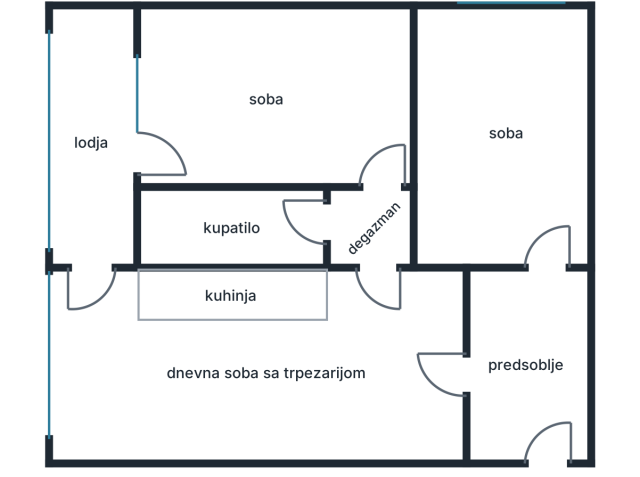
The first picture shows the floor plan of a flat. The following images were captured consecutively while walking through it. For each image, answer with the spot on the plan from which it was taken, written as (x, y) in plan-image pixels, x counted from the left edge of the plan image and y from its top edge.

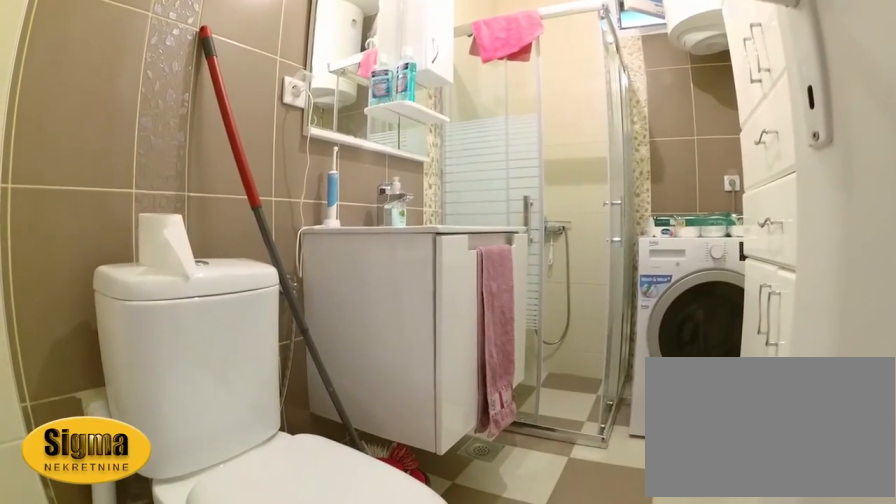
(338, 228)
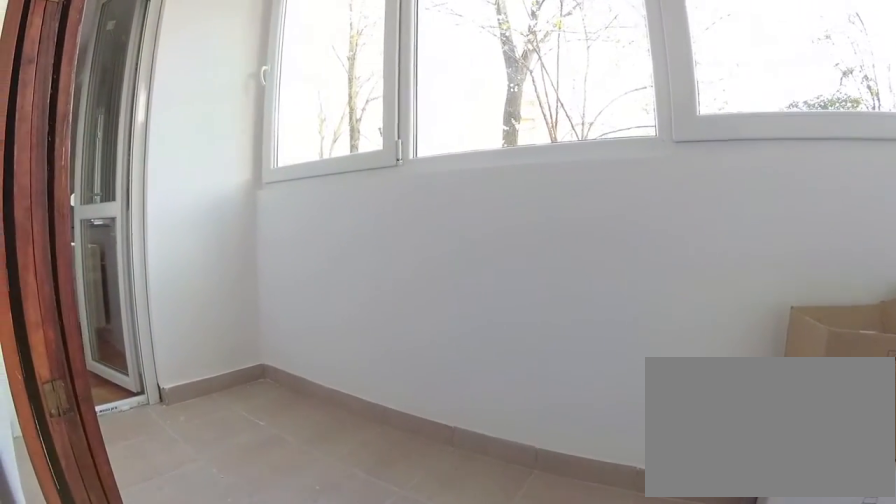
(133, 142)
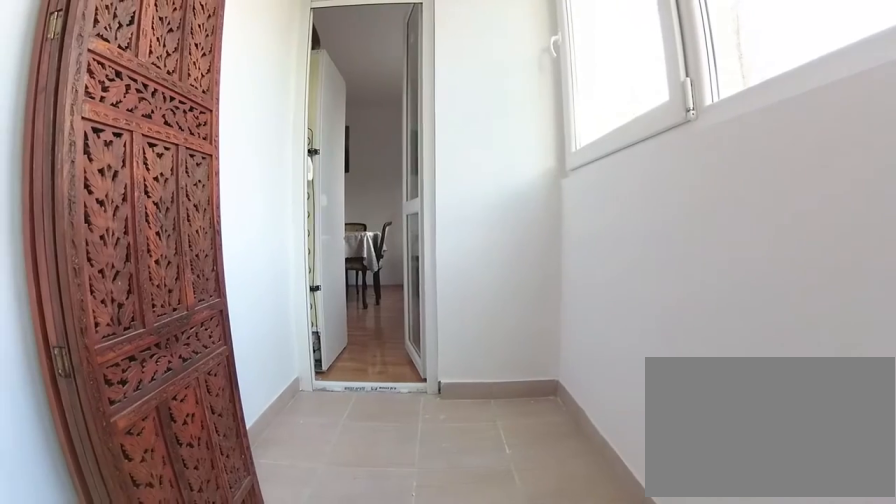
(94, 151)
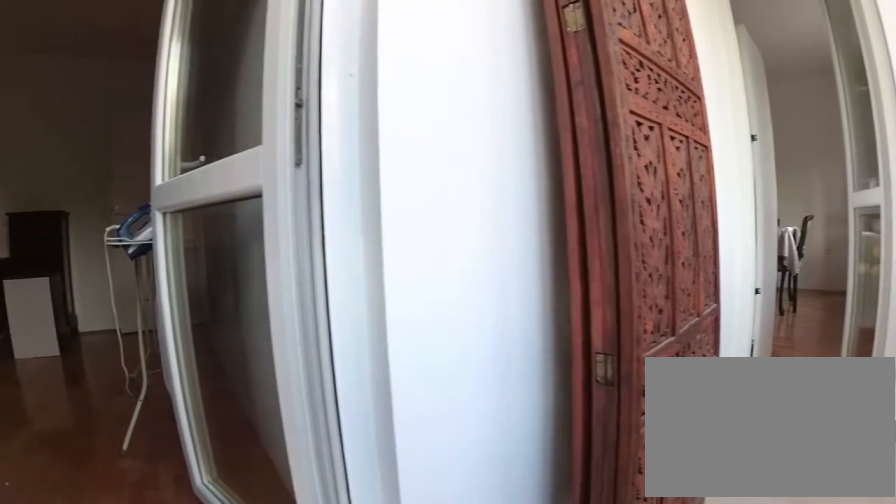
(91, 149)
